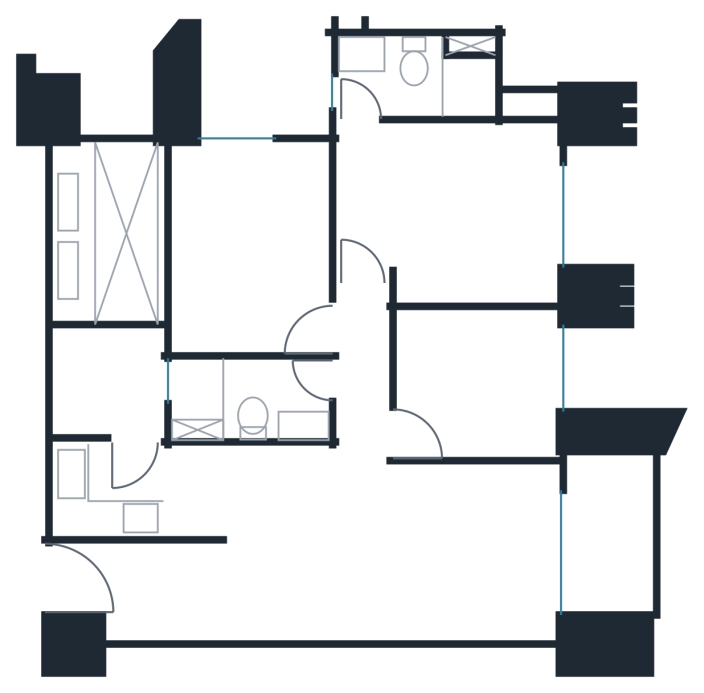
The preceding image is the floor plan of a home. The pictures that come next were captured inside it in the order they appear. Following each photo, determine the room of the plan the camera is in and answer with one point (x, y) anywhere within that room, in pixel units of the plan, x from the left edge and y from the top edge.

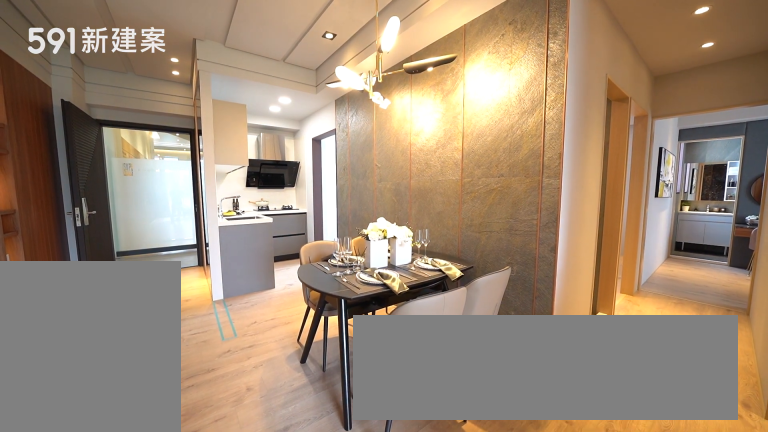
(276, 521)
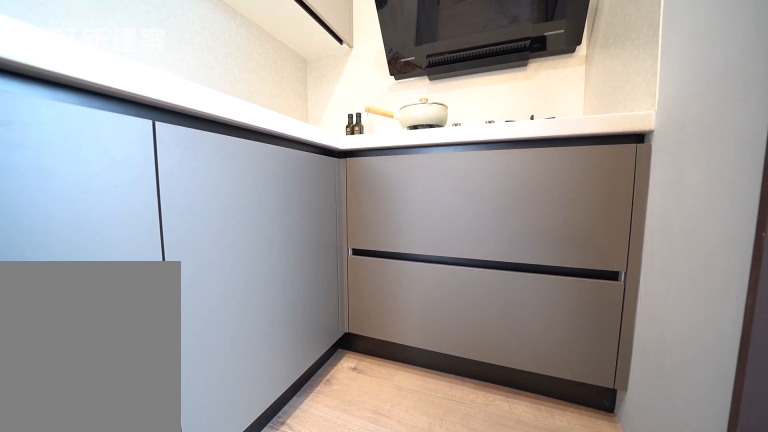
(142, 492)
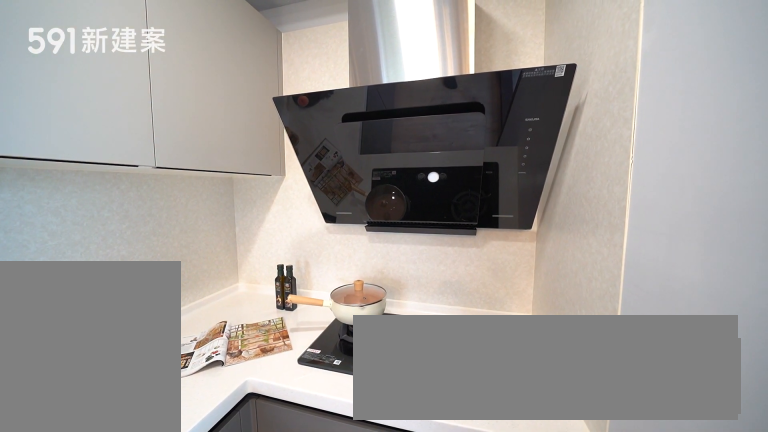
(142, 492)
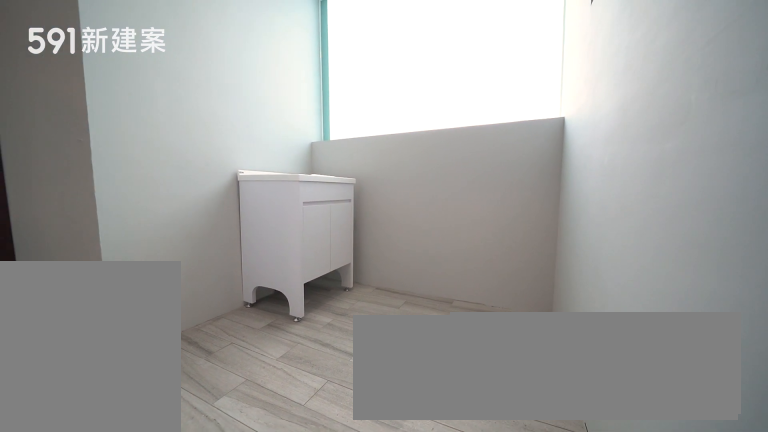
(104, 384)
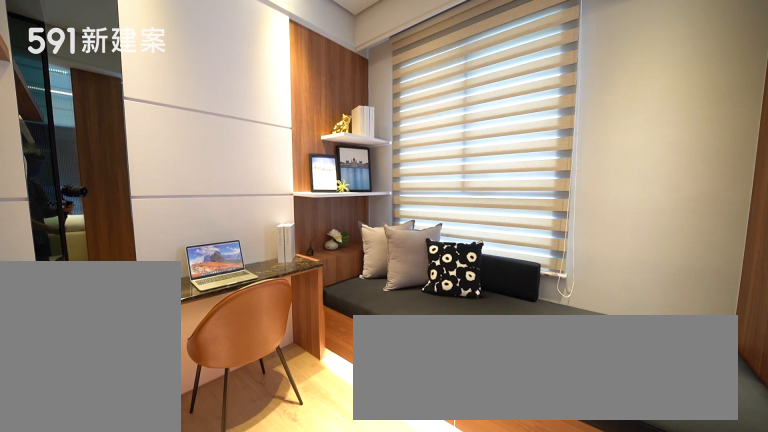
(480, 383)
